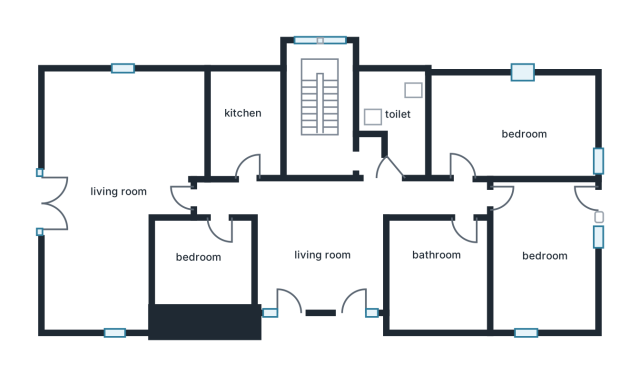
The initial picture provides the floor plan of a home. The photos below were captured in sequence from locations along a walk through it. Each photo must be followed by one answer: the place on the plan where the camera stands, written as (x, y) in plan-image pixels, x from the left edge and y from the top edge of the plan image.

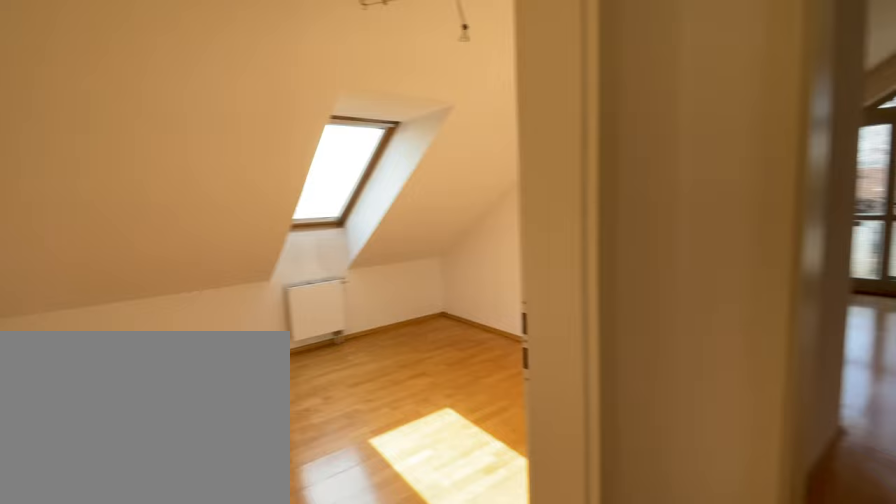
(211, 201)
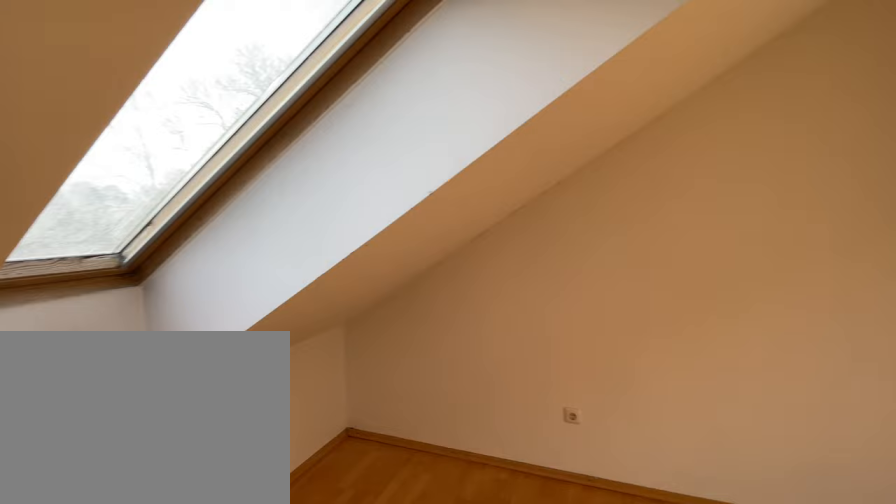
(217, 246)
